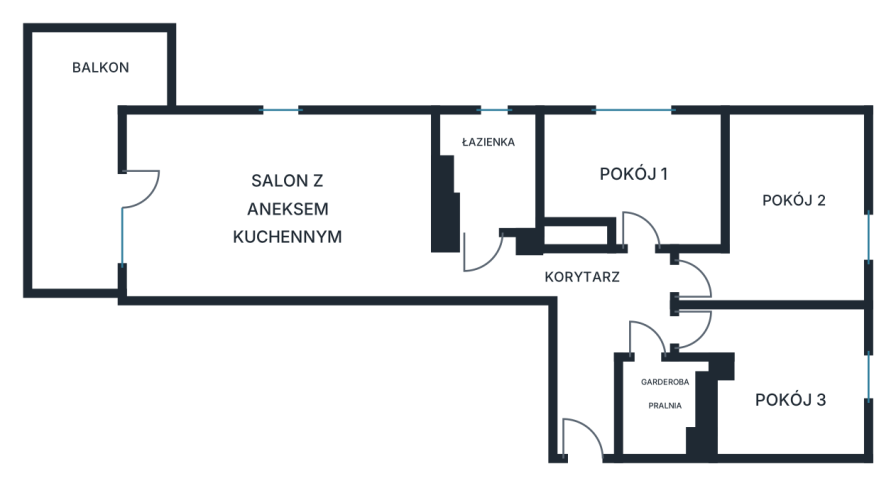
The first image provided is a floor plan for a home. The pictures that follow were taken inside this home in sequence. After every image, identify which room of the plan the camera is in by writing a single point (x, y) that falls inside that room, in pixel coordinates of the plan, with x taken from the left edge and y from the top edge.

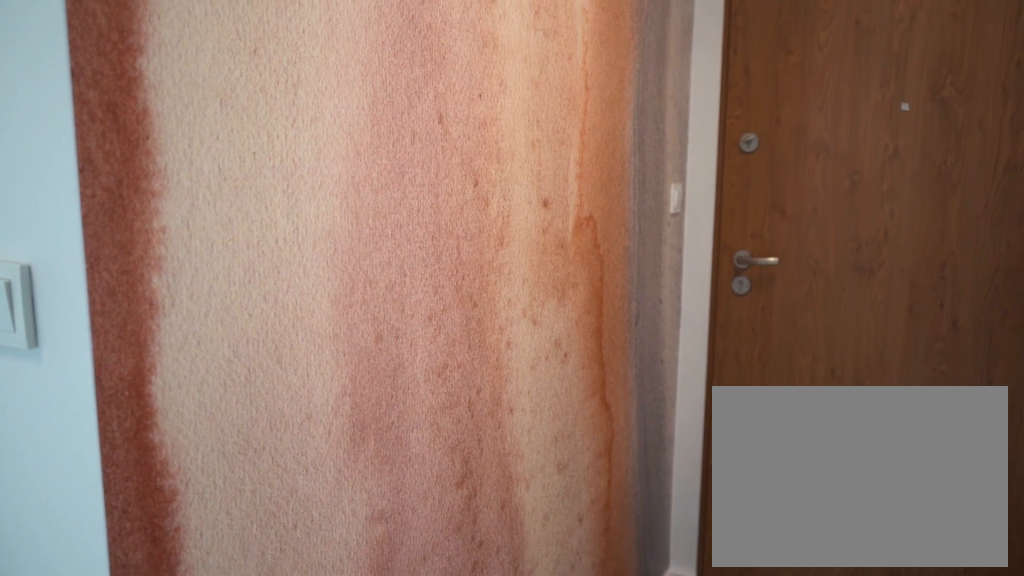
(577, 314)
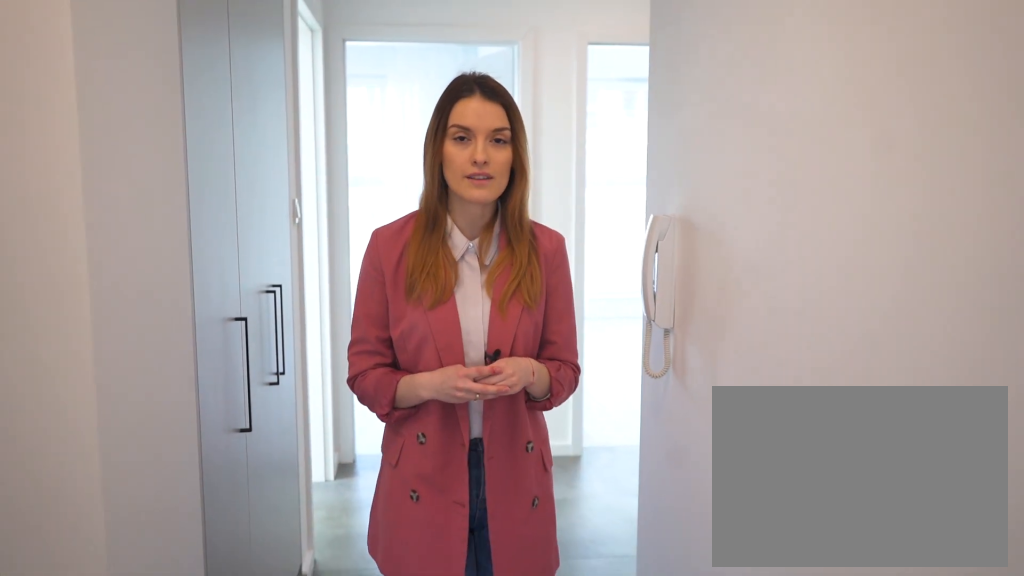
(577, 314)
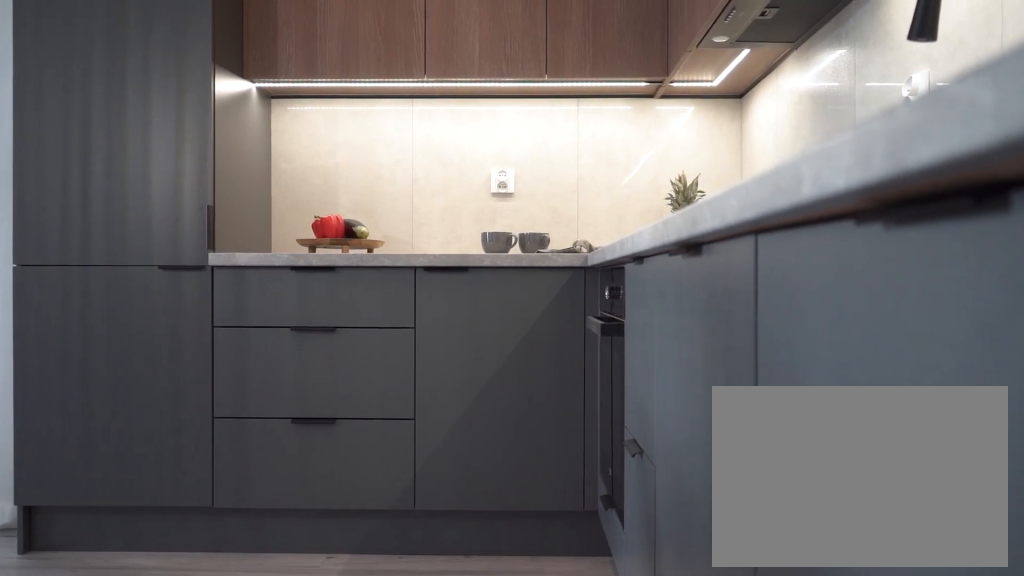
(277, 205)
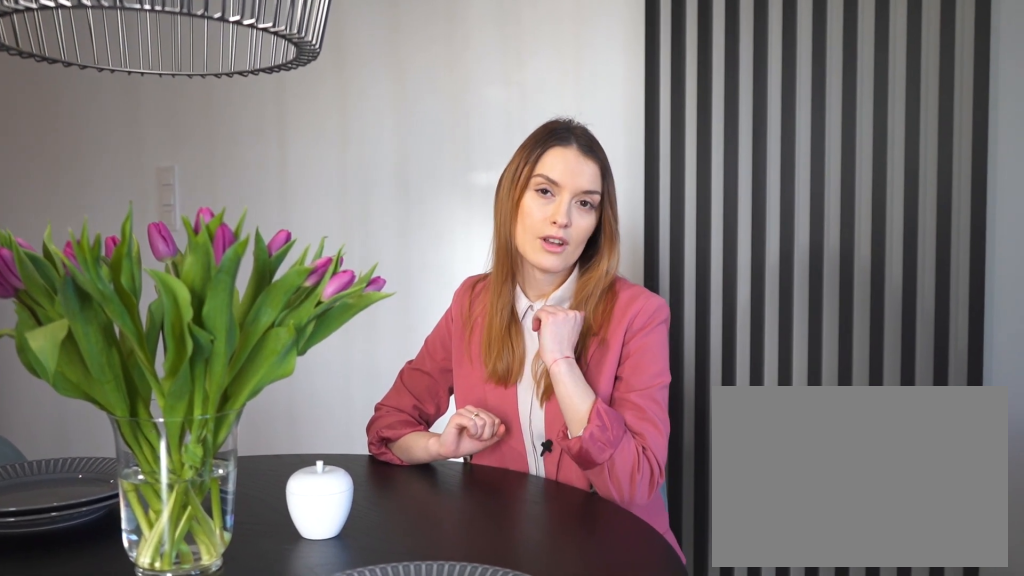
(277, 205)
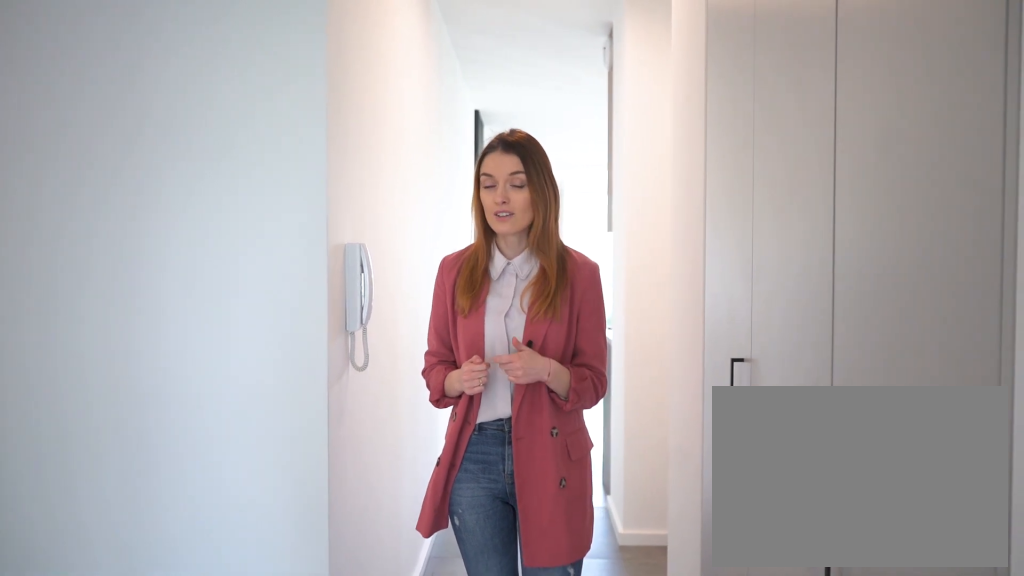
(576, 314)
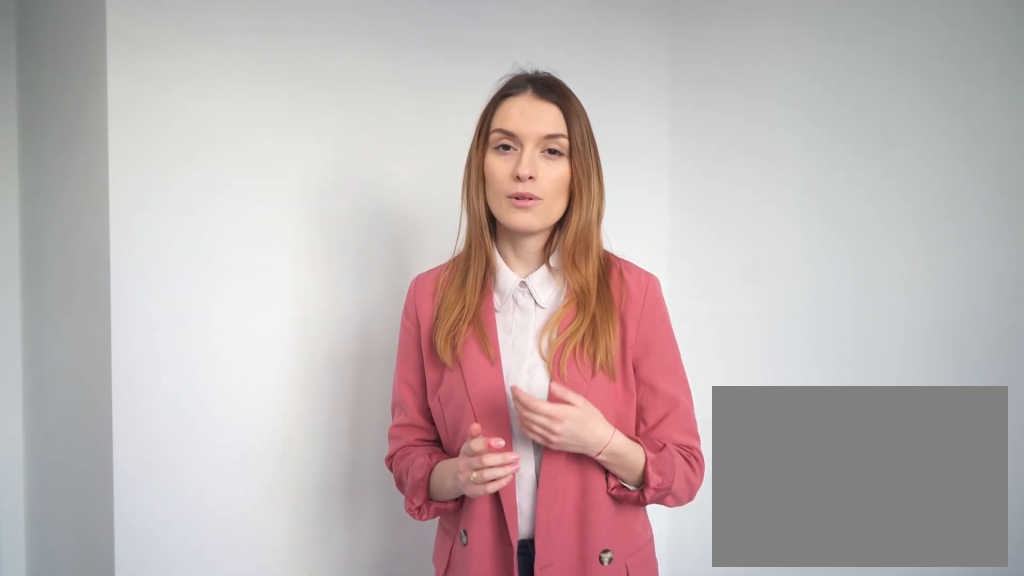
(637, 173)
